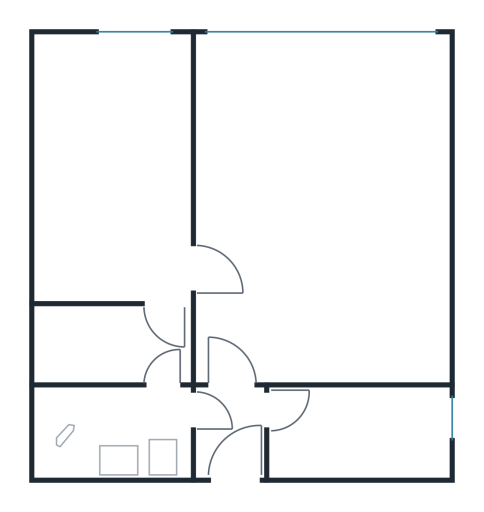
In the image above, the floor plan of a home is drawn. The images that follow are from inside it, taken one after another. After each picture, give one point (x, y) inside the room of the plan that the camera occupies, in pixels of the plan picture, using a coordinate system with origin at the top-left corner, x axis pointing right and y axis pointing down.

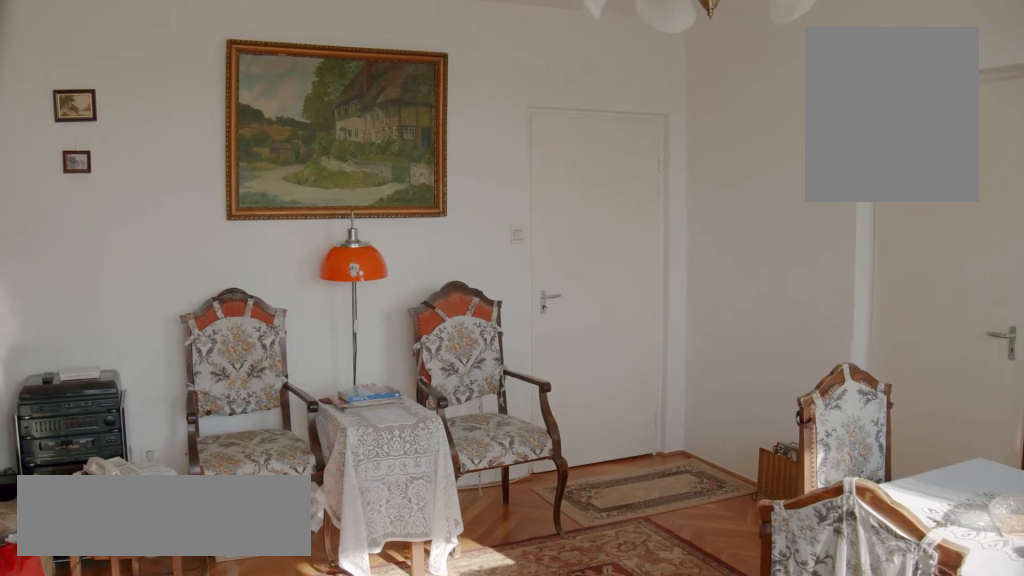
(306, 218)
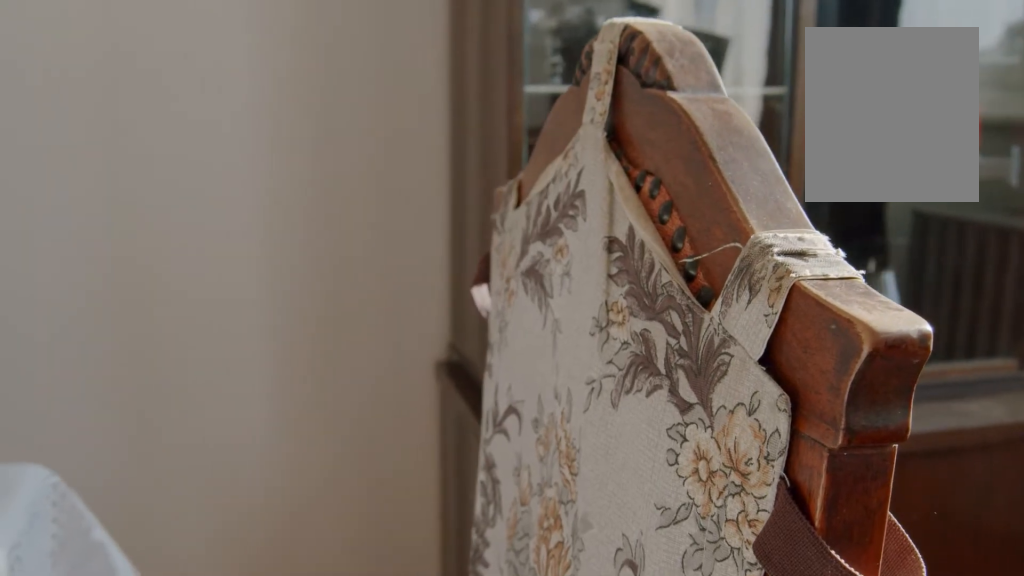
(306, 219)
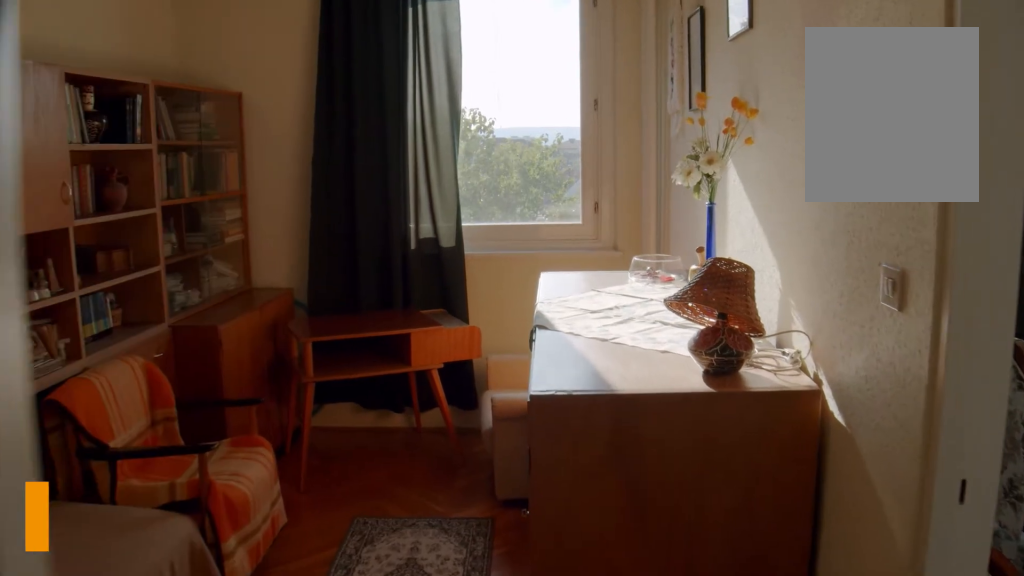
(136, 243)
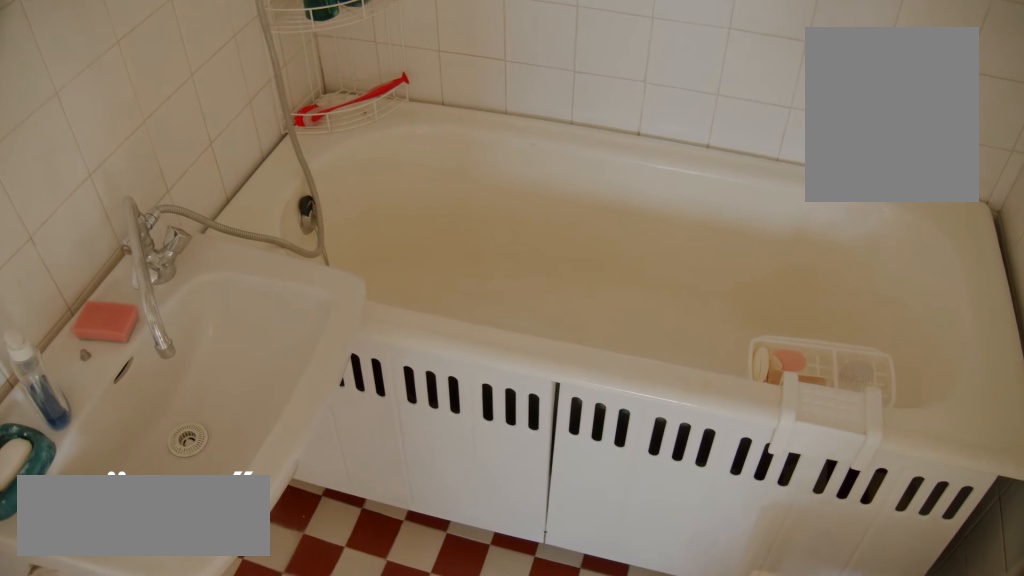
(107, 430)
